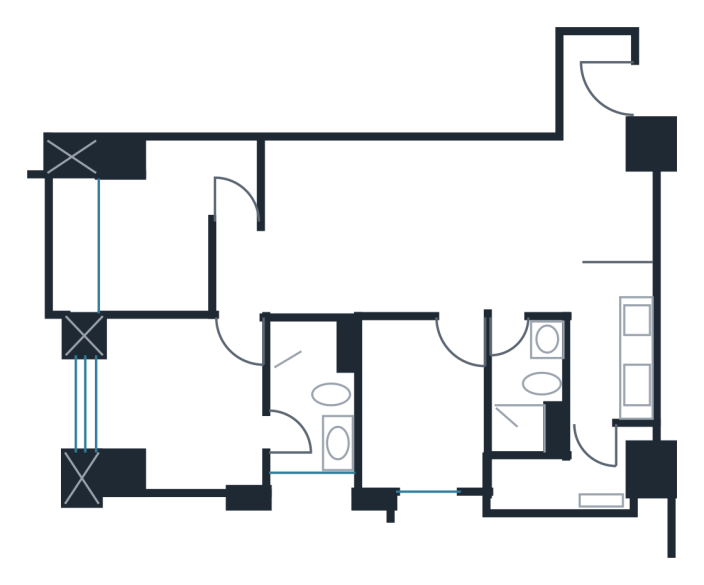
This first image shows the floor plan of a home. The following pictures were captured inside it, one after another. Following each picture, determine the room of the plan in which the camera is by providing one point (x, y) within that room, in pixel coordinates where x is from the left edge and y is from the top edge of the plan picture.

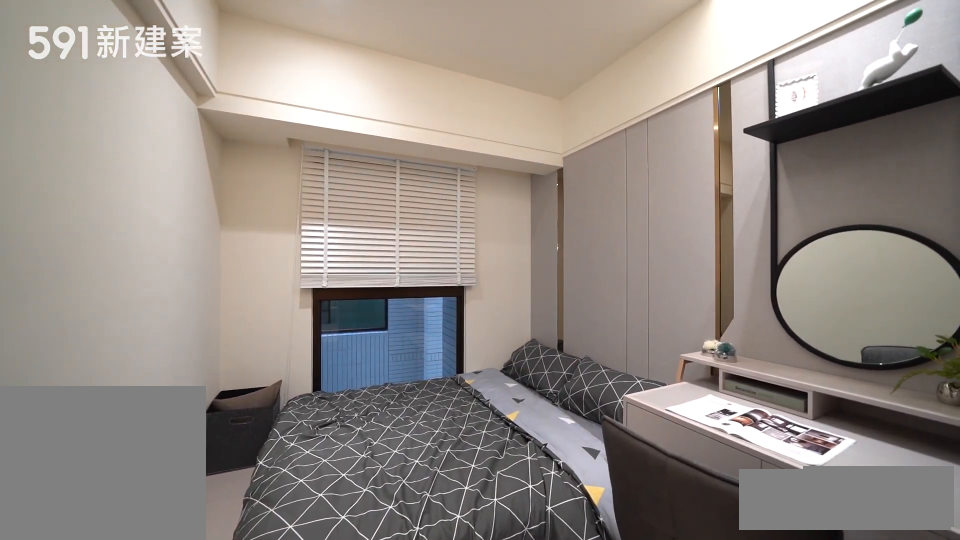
(419, 409)
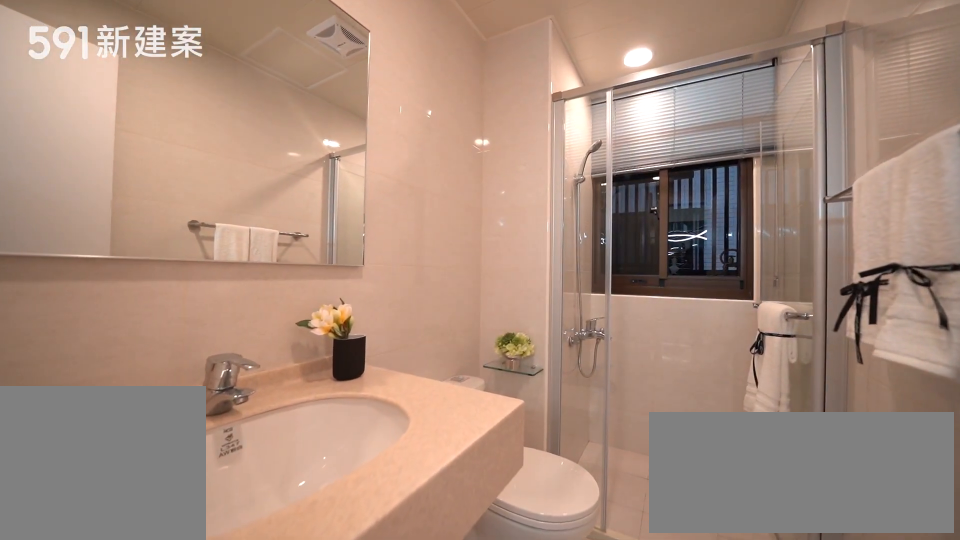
(530, 391)
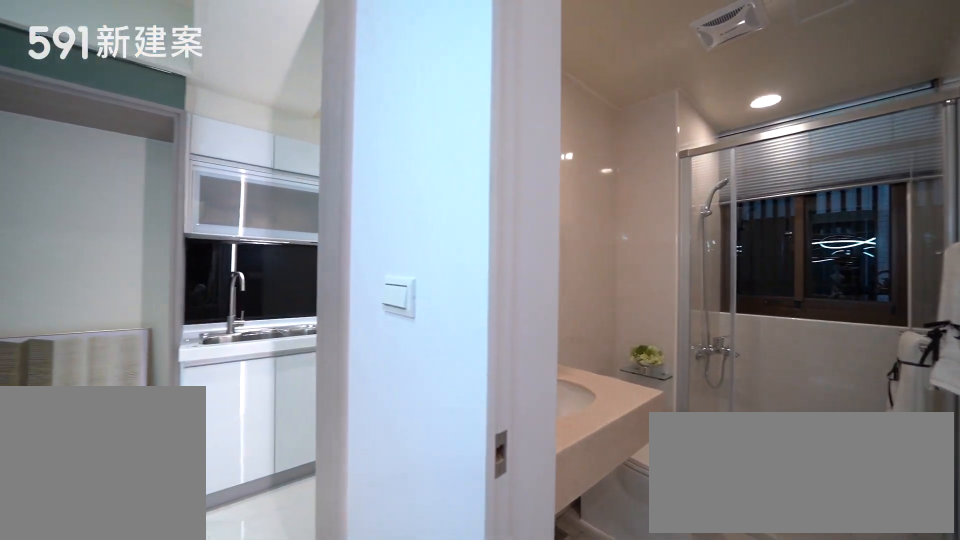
(530, 391)
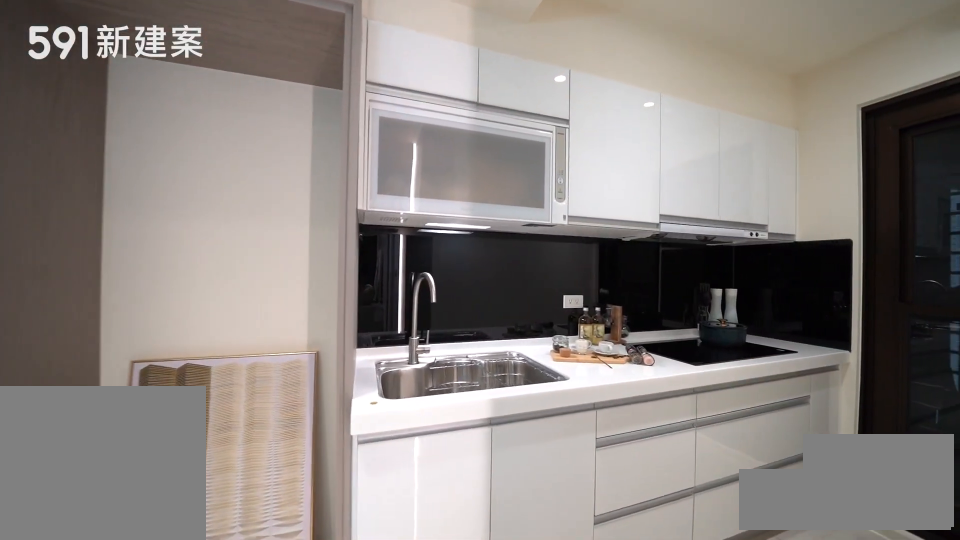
(604, 344)
